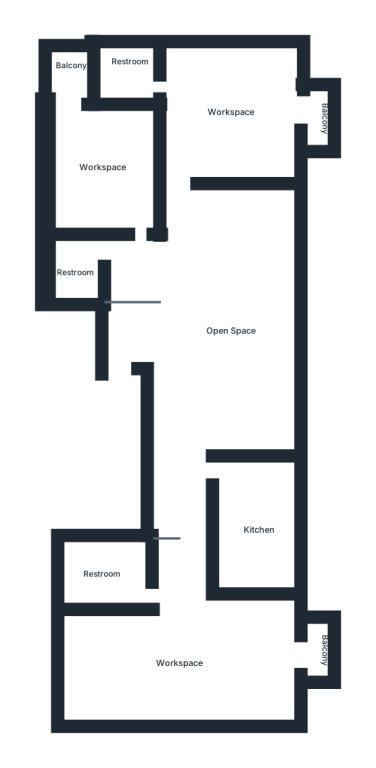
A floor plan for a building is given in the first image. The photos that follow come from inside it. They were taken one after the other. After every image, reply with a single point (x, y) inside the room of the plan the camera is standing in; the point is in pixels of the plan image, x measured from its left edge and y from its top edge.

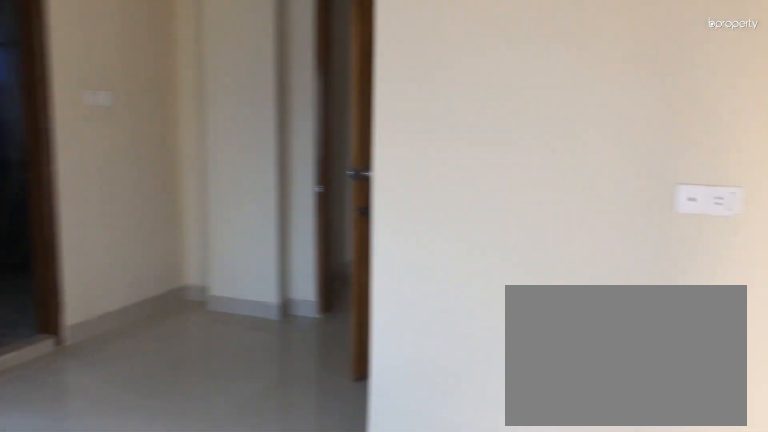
(181, 666)
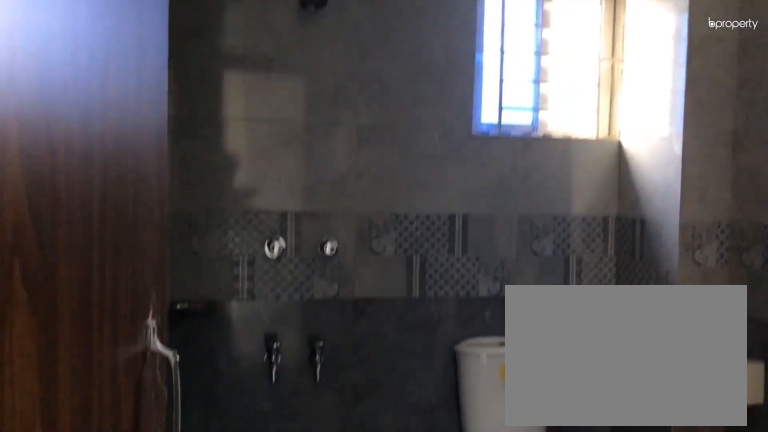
(102, 576)
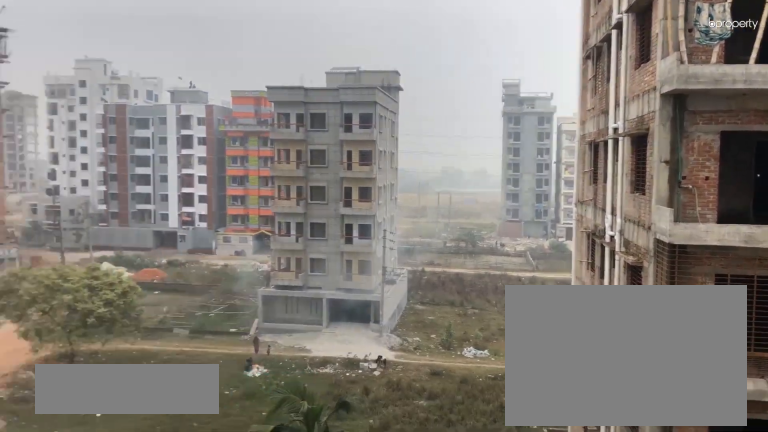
(314, 659)
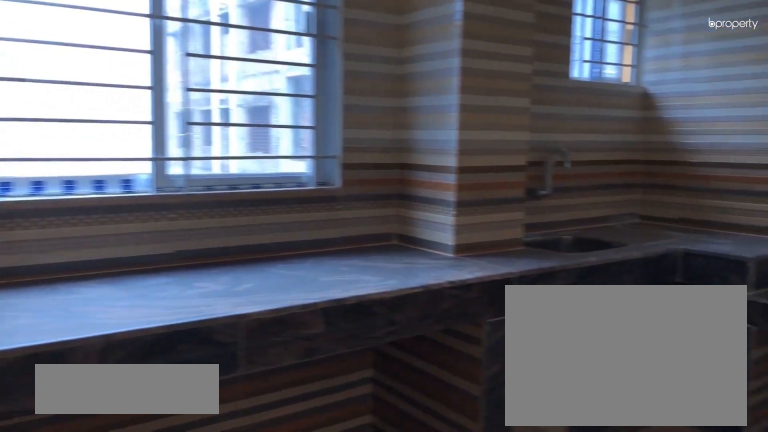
(254, 522)
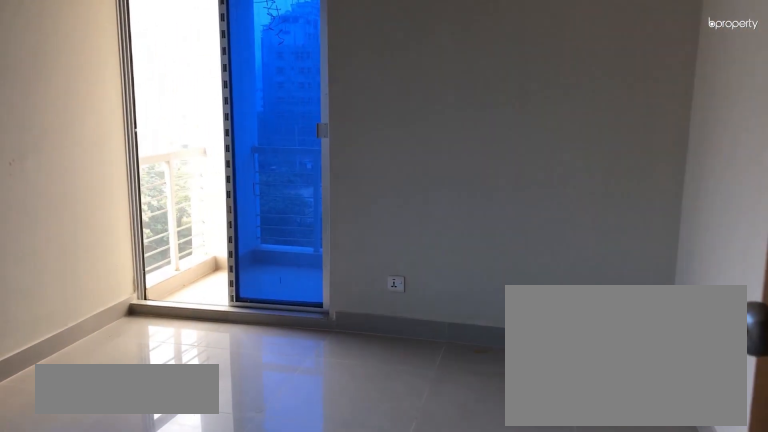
(112, 169)
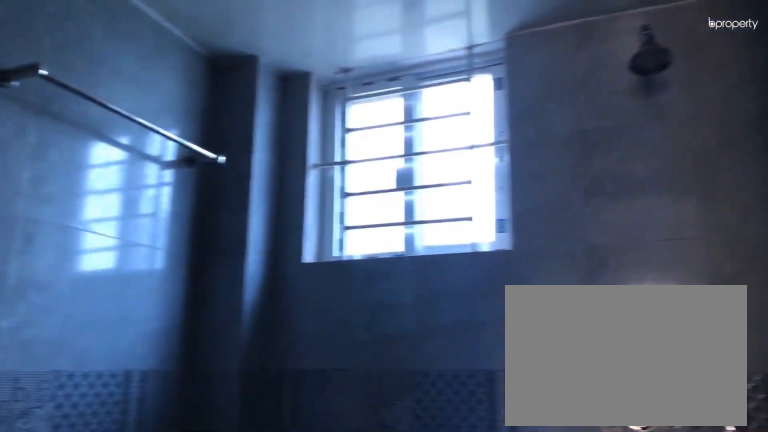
(75, 271)
